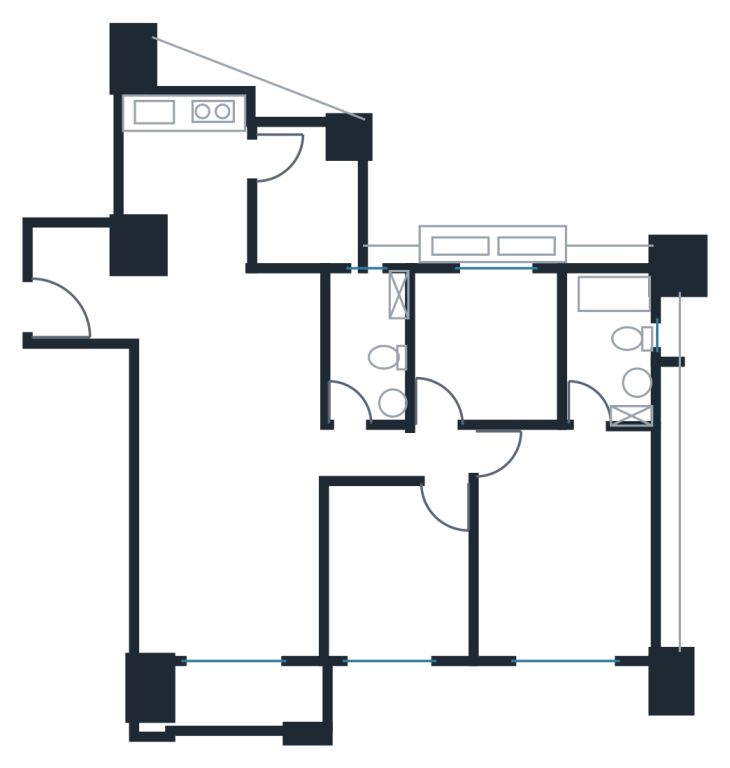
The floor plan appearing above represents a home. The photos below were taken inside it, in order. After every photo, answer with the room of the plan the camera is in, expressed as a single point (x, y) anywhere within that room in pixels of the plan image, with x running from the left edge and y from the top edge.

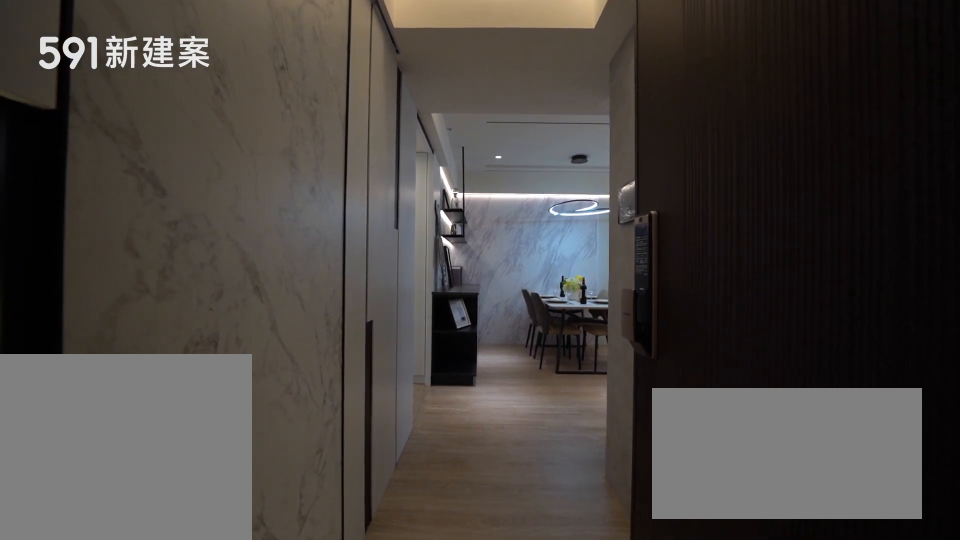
(90, 286)
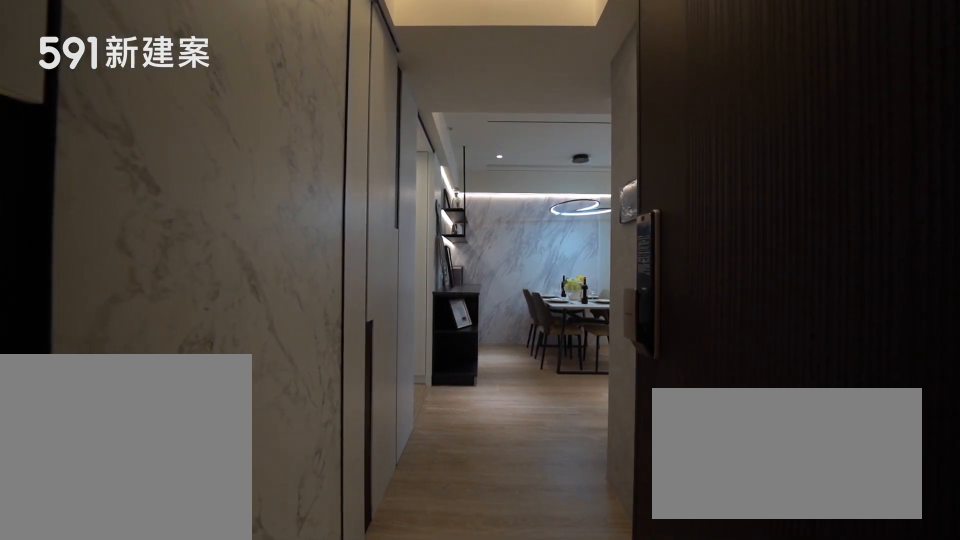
(90, 286)
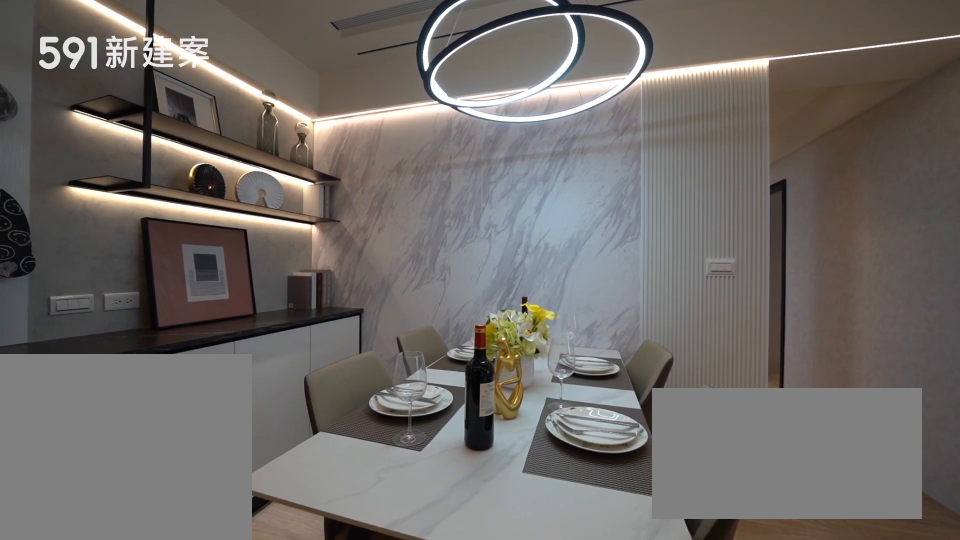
(234, 360)
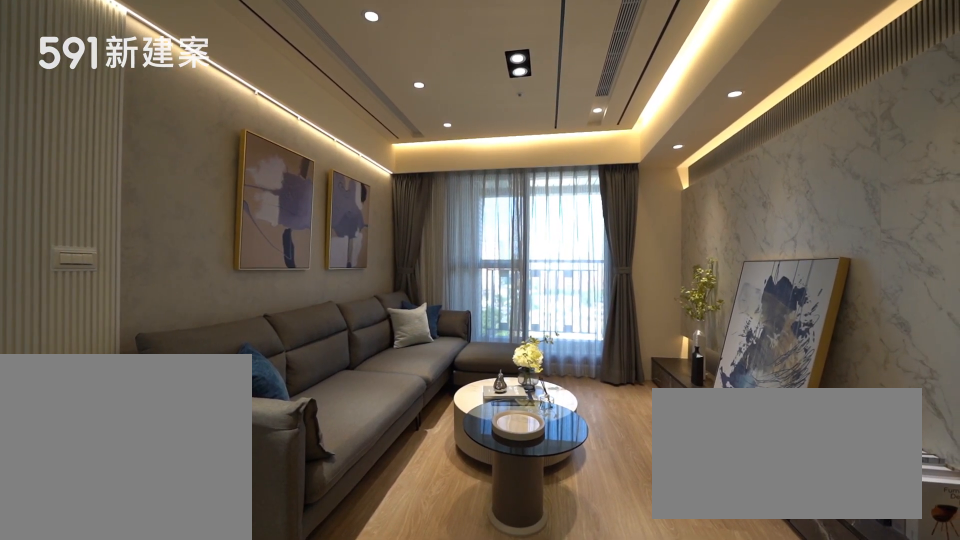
(231, 574)
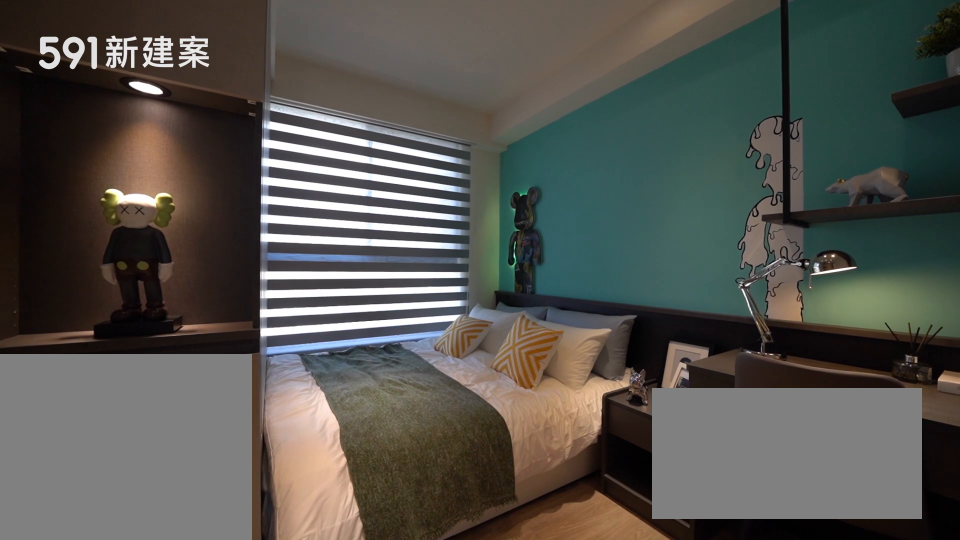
(394, 575)
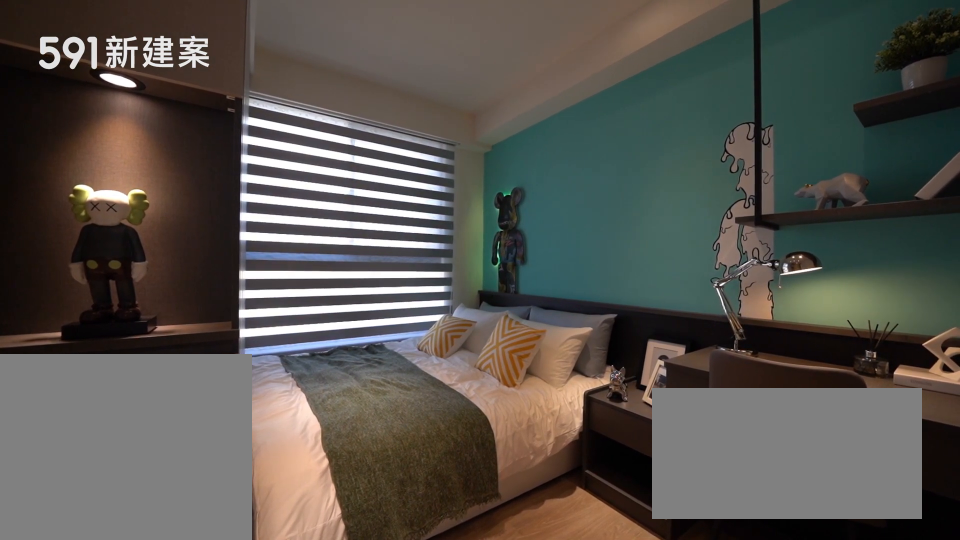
(394, 575)
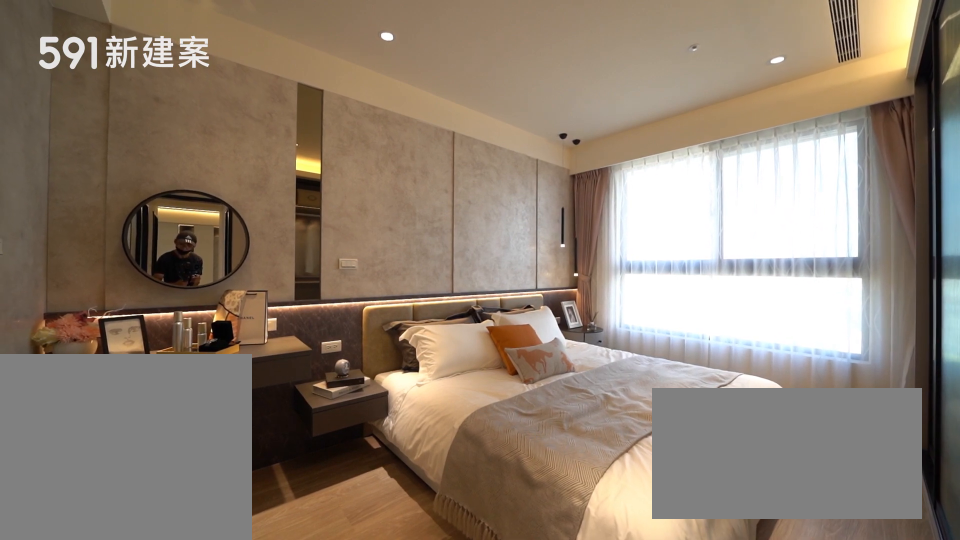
(565, 548)
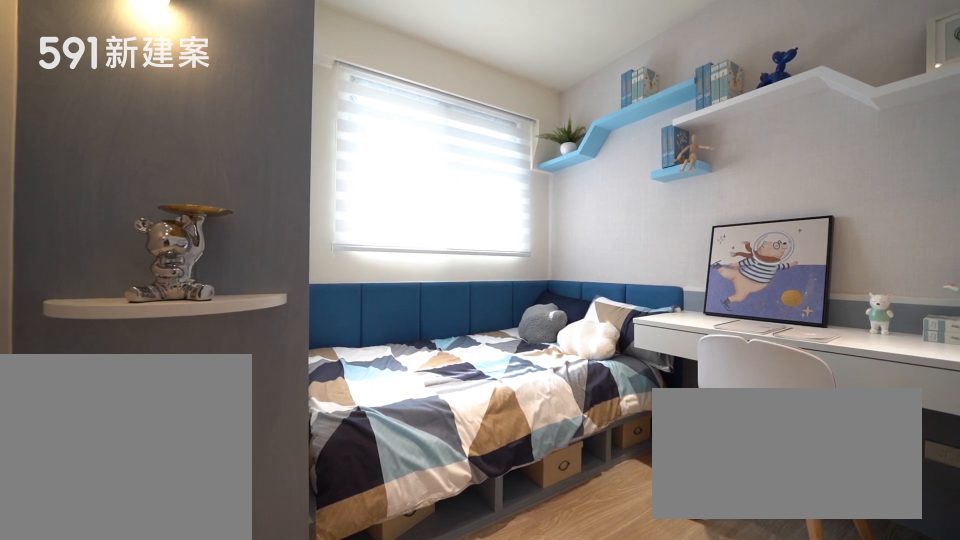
(490, 345)
